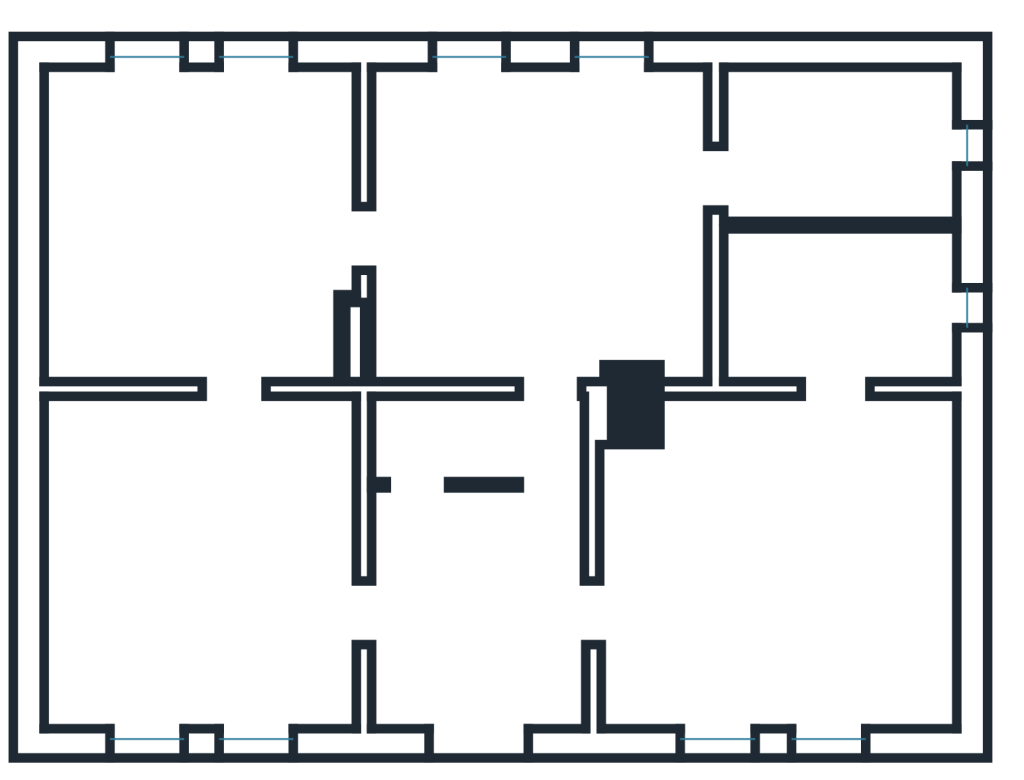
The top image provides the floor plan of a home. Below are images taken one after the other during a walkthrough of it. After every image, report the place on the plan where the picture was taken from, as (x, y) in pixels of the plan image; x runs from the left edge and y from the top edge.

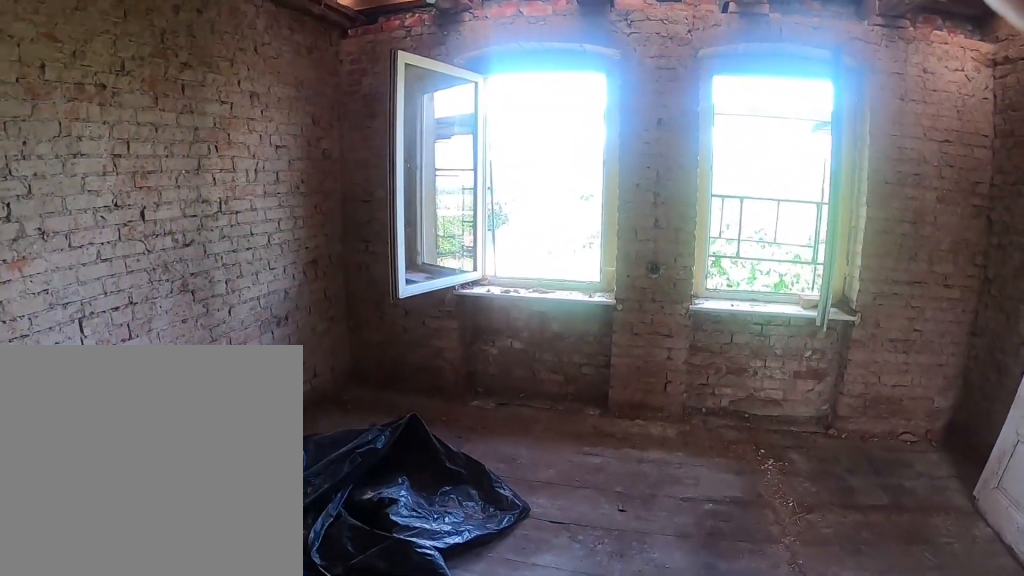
(151, 297)
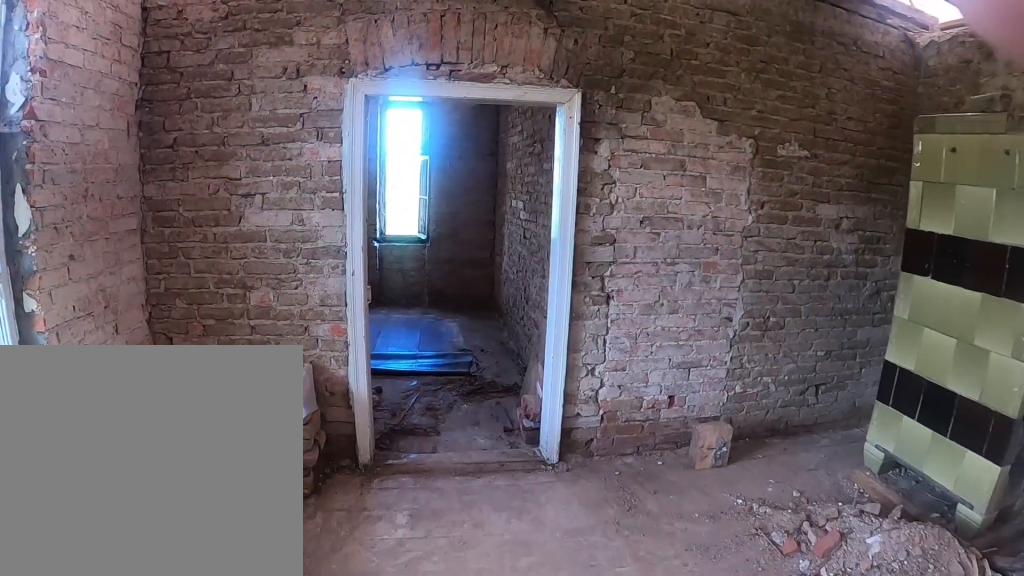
(615, 187)
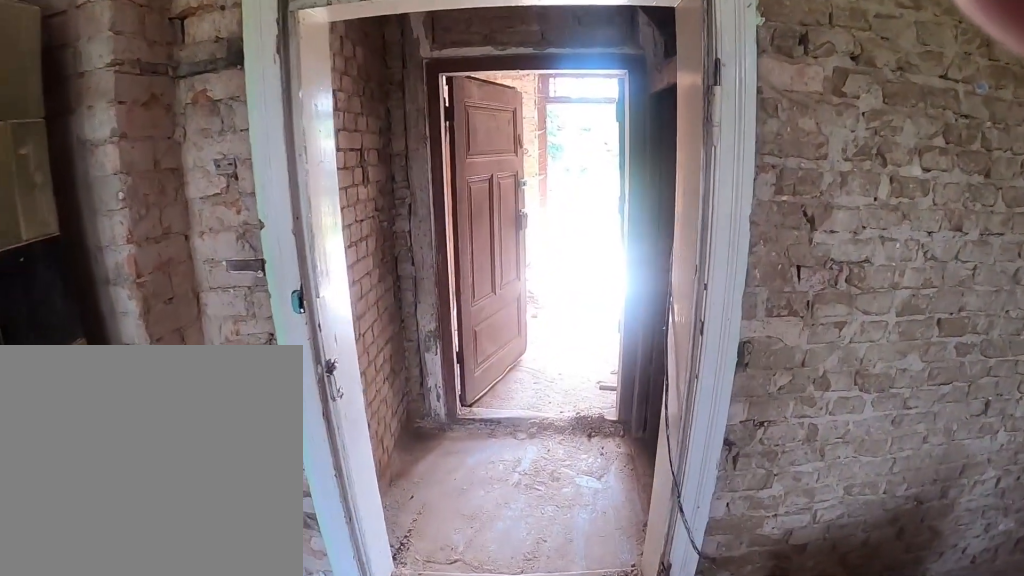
(589, 340)
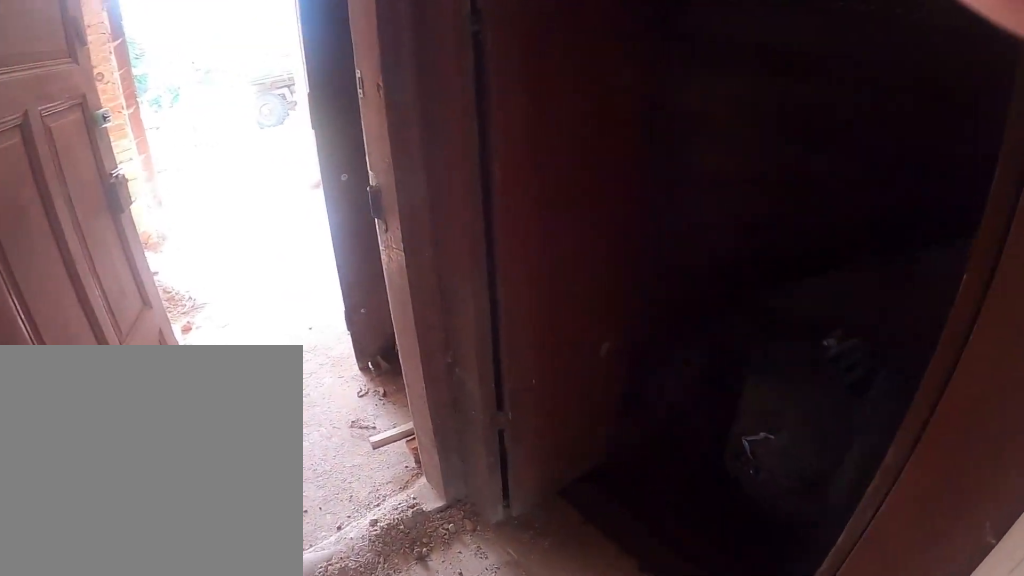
(545, 396)
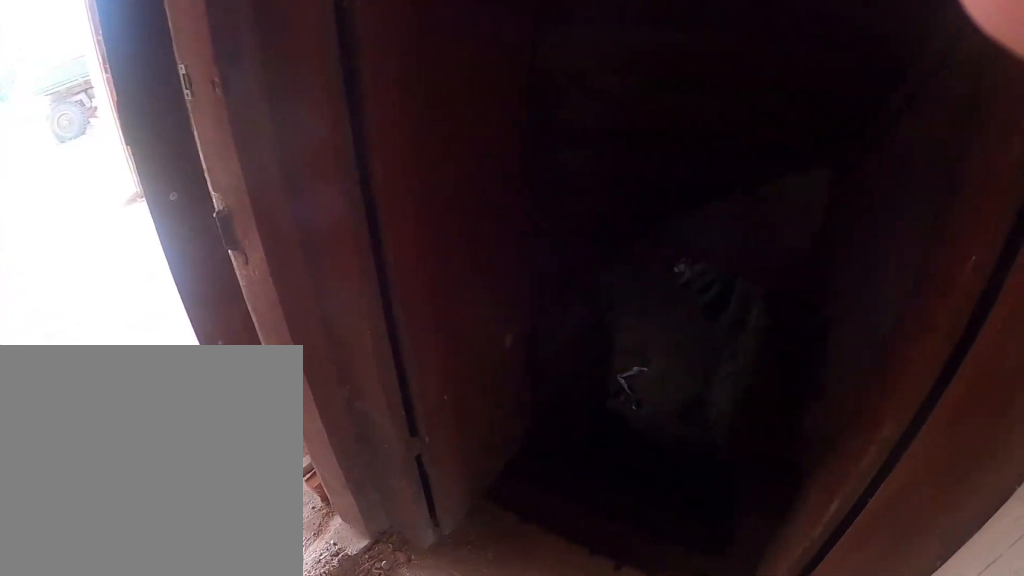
(546, 410)
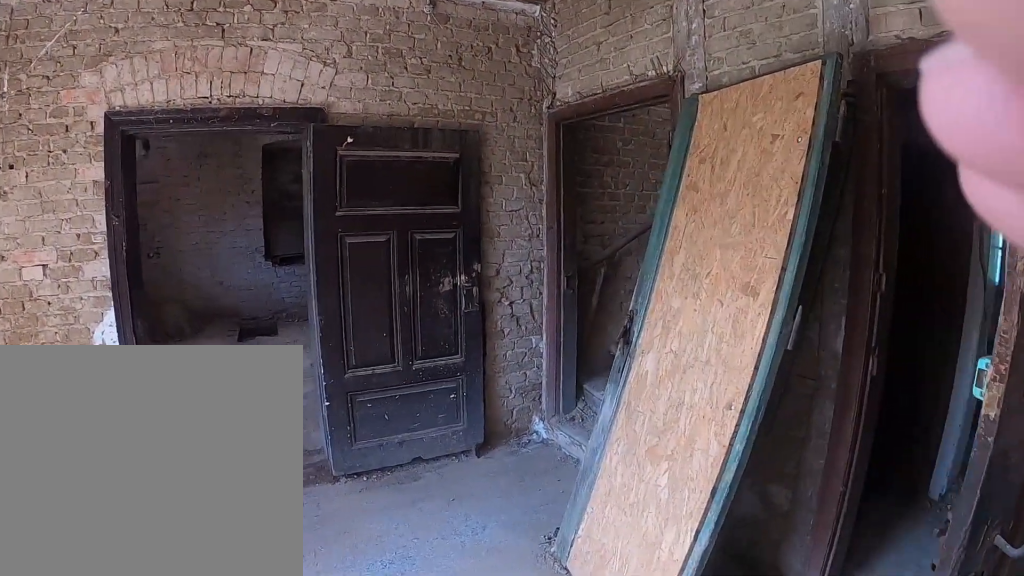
(583, 599)
